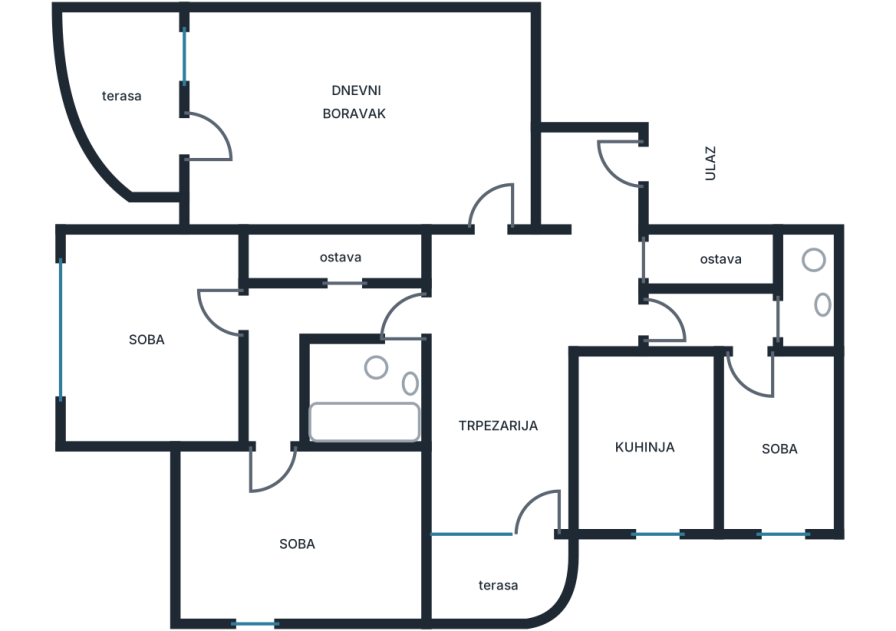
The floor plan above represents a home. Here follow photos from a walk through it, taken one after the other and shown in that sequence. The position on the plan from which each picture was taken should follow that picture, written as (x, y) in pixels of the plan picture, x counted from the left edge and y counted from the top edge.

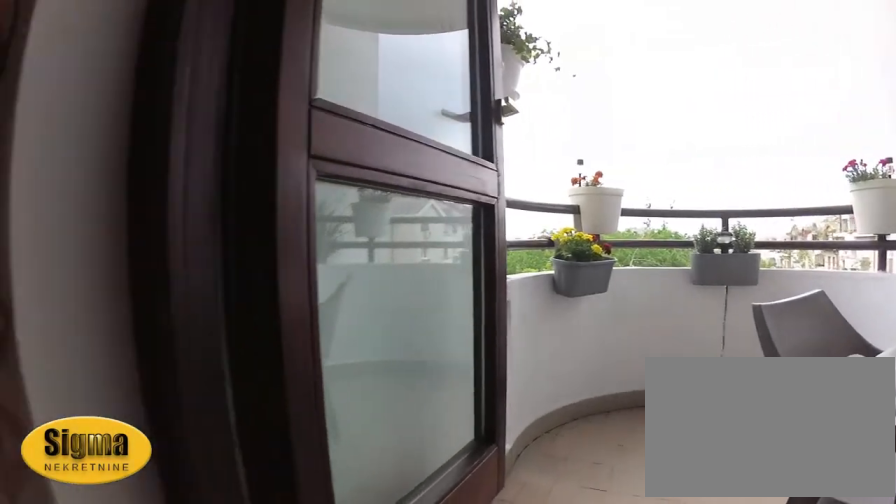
(515, 477)
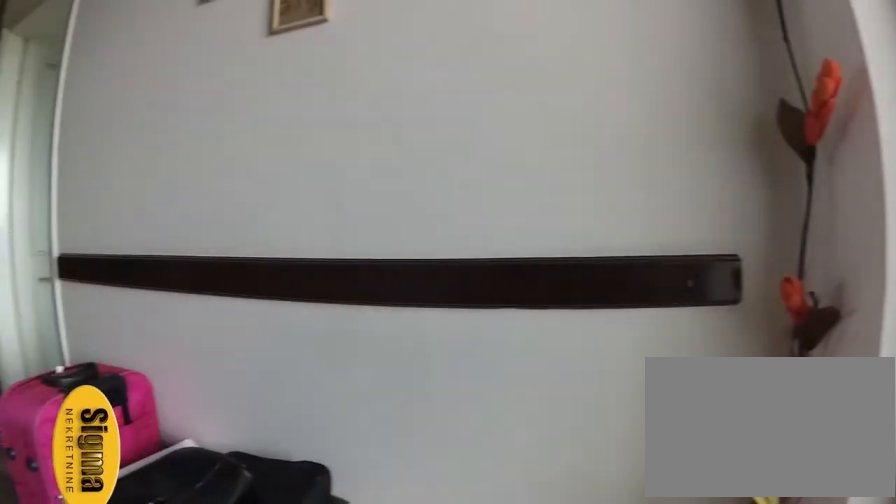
(496, 487)
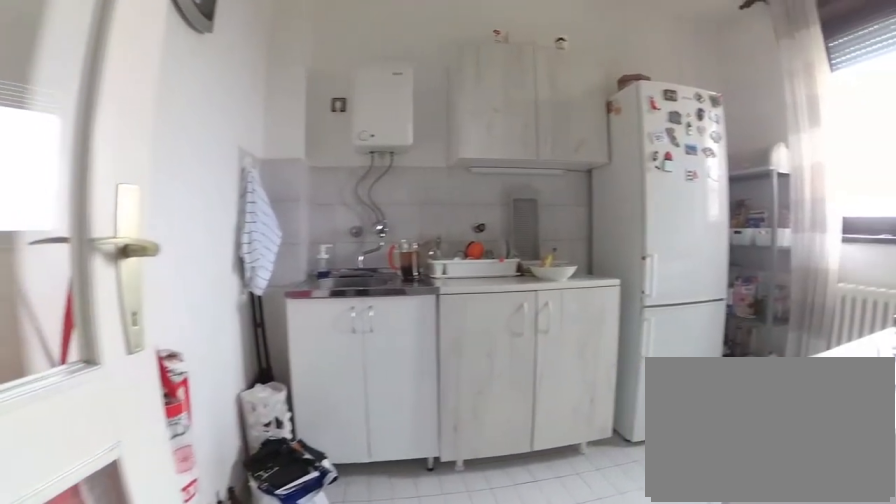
(548, 394)
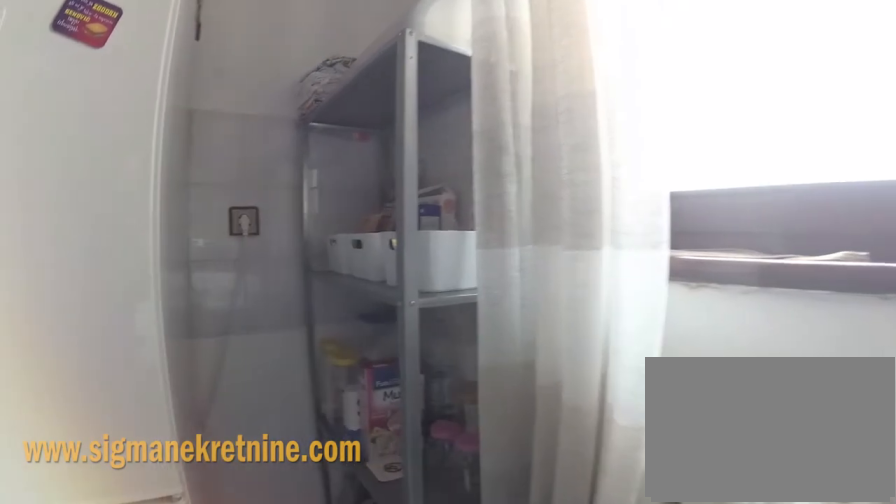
(641, 486)
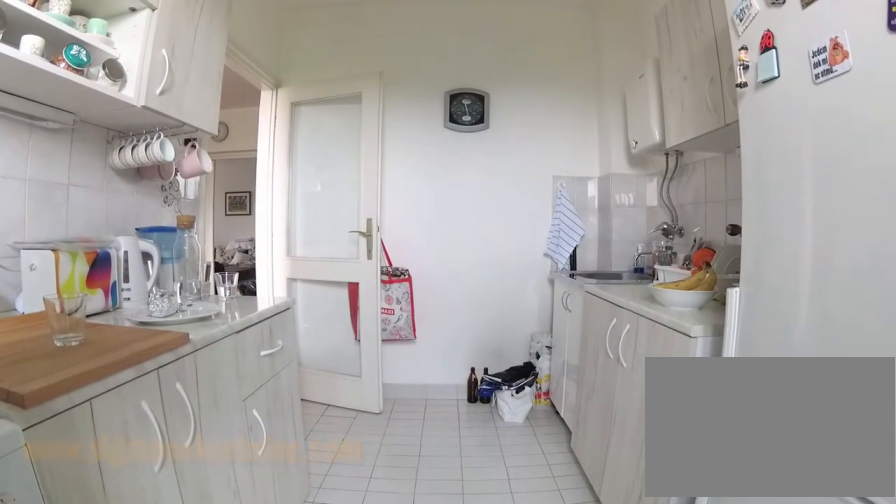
(652, 537)
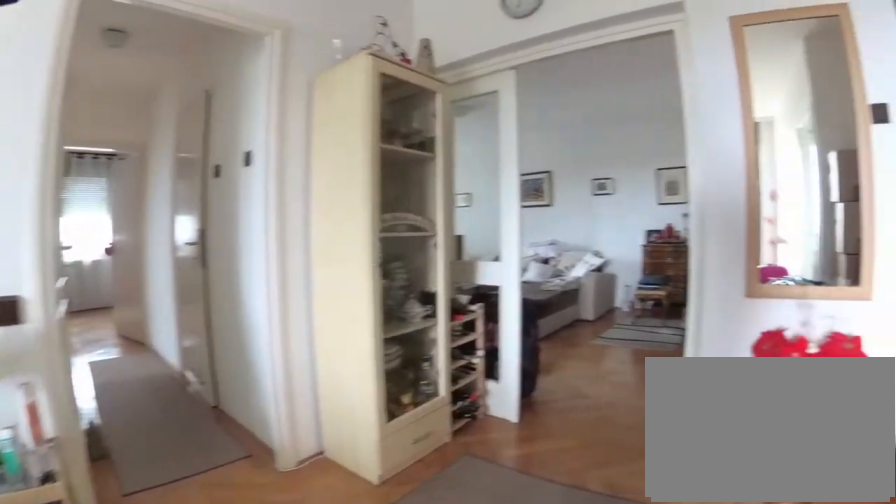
(524, 401)
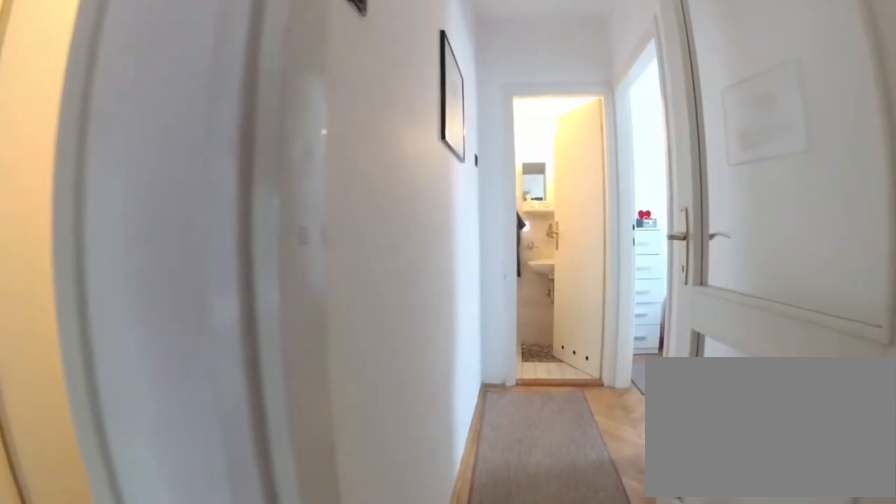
(586, 322)
